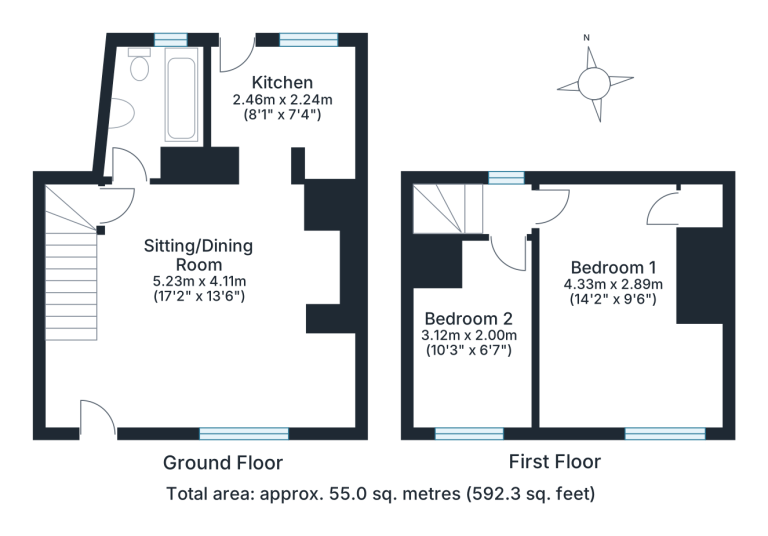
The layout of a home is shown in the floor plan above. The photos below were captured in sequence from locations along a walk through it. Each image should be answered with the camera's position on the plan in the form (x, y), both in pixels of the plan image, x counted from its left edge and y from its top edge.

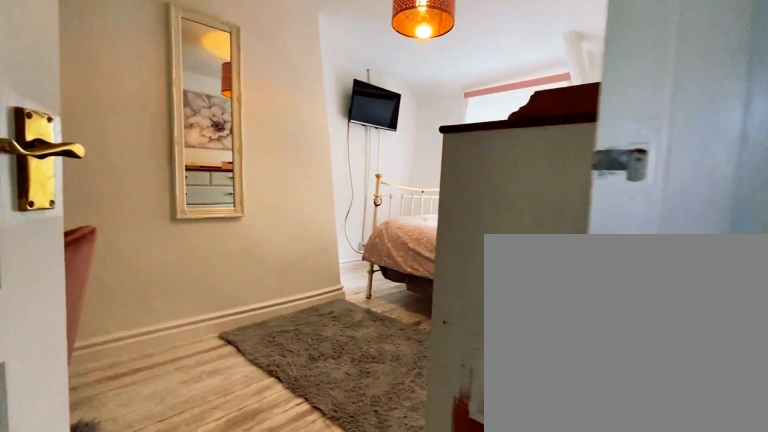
(543, 231)
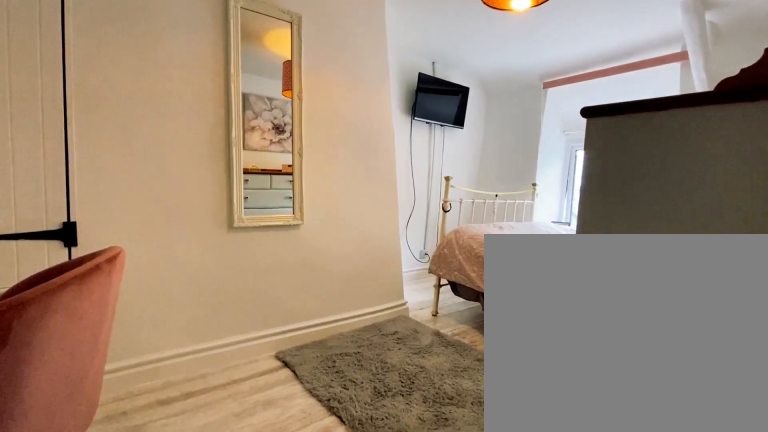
(562, 257)
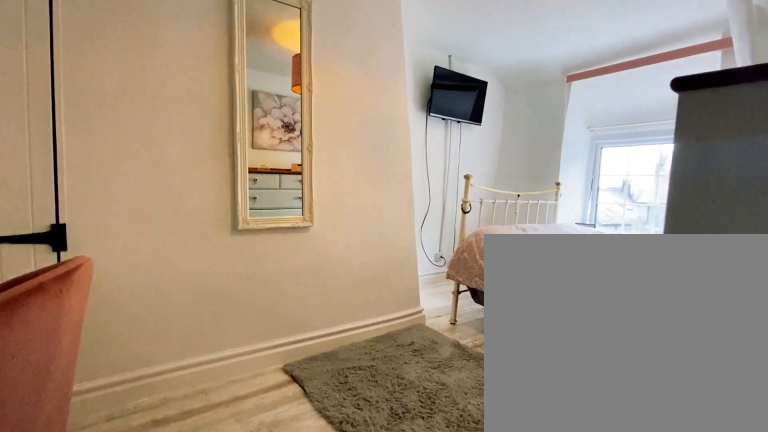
(571, 269)
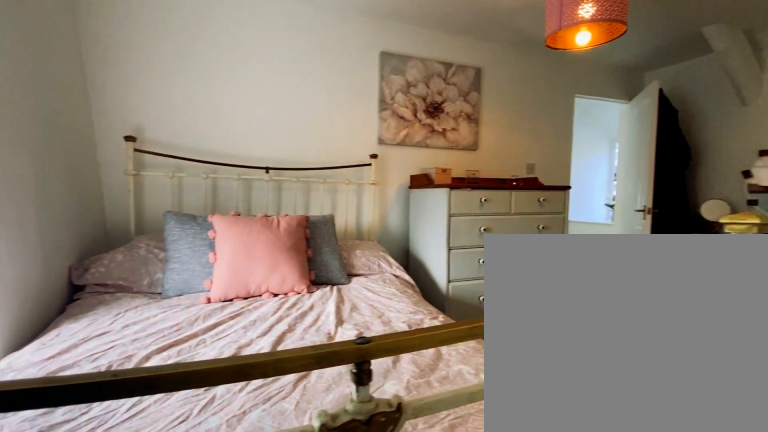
(615, 334)
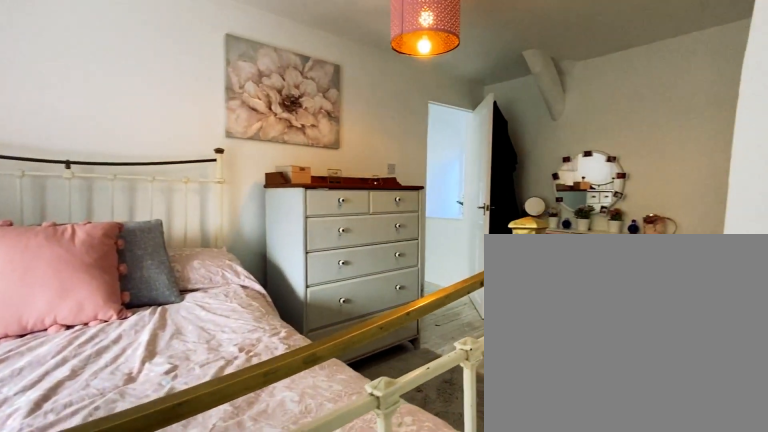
(615, 334)
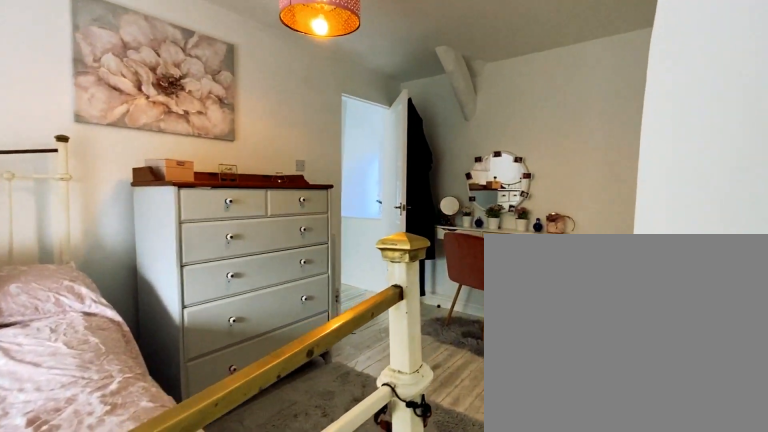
(615, 334)
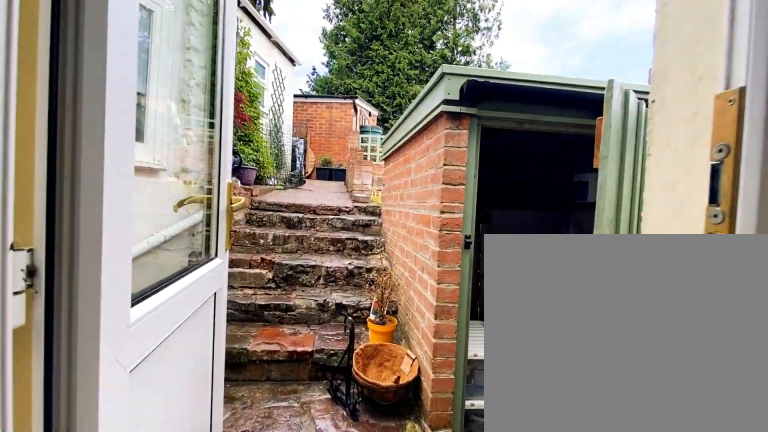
(239, 50)
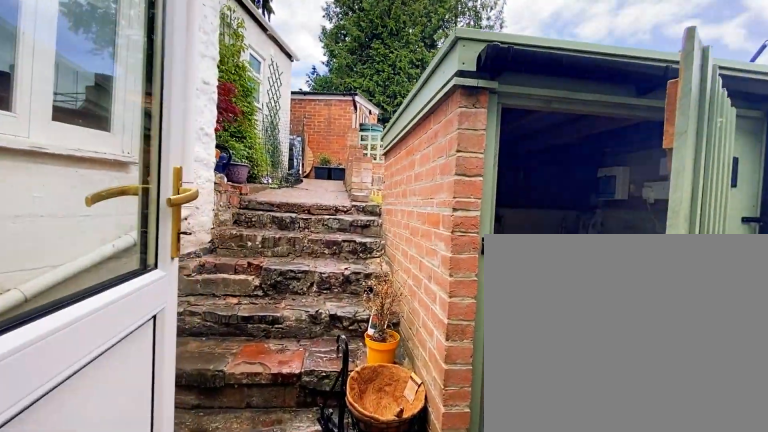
(237, 38)
